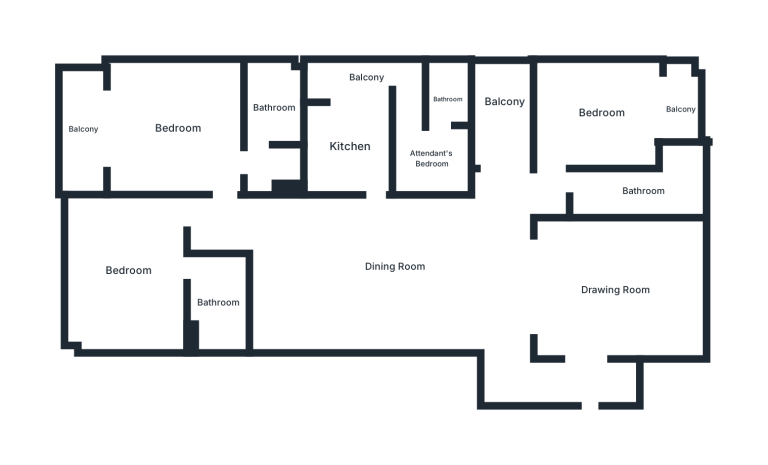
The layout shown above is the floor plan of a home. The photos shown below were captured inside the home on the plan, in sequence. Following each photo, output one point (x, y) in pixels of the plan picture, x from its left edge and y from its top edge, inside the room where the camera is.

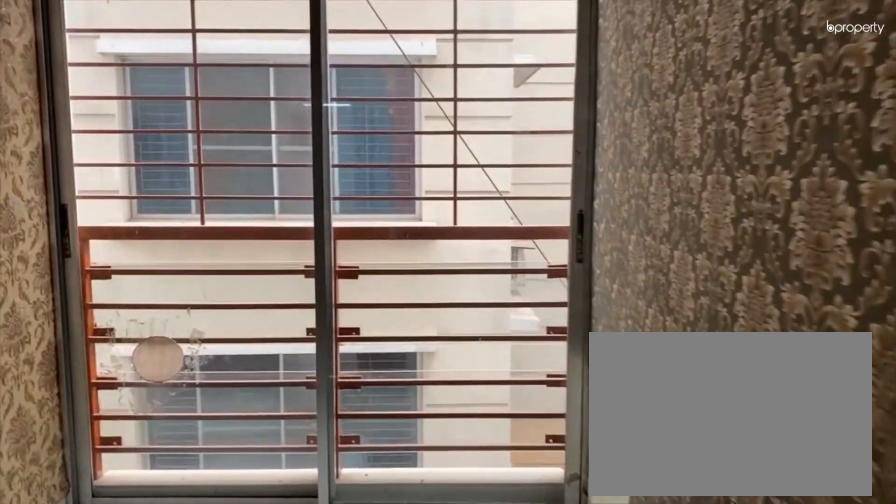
(505, 100)
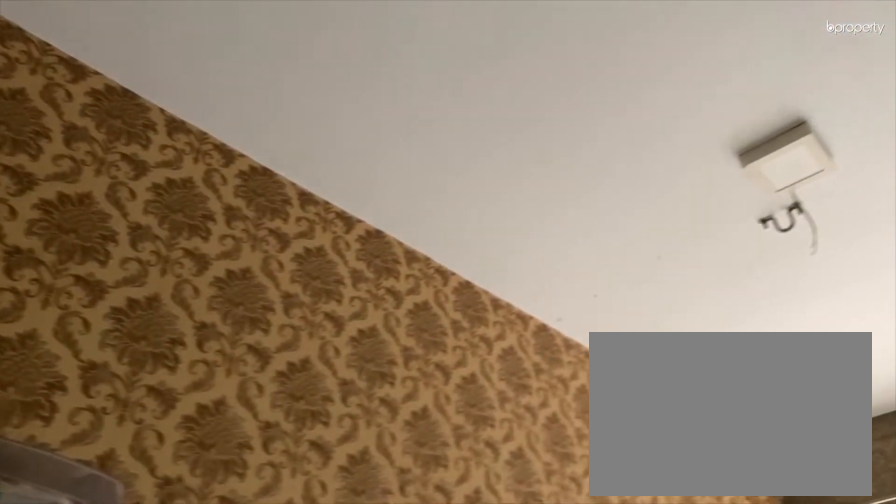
(505, 100)
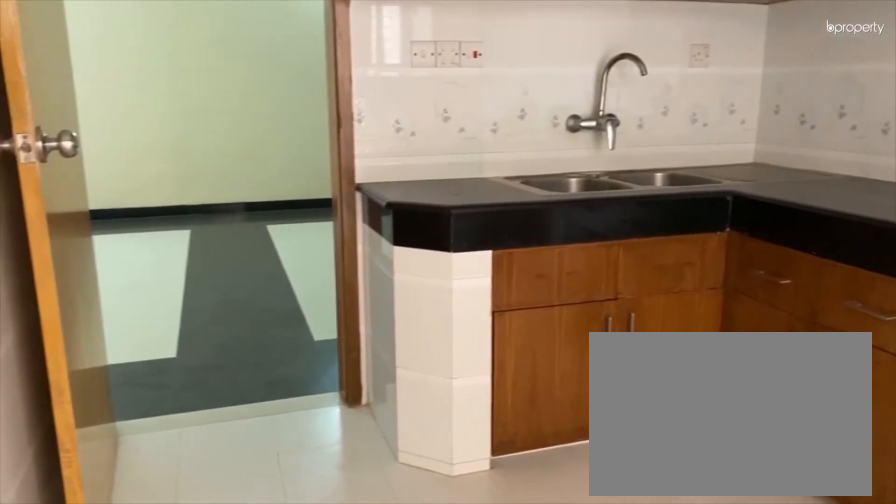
(348, 147)
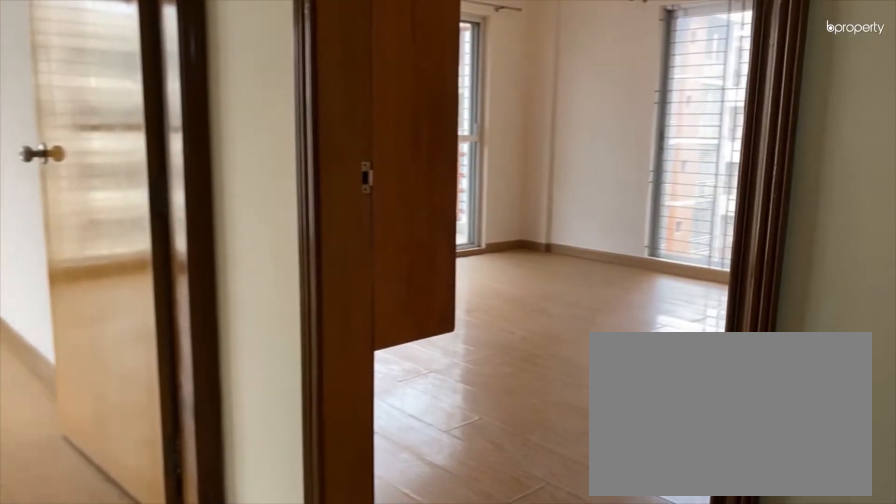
(237, 212)
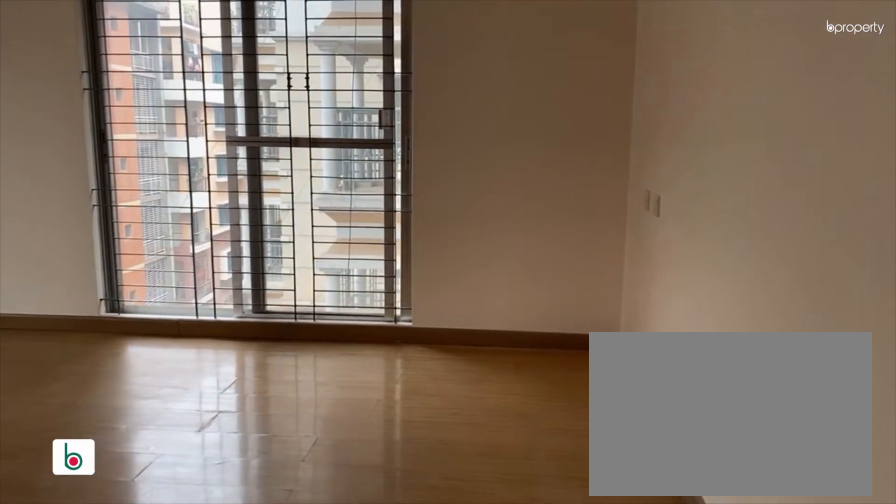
(178, 127)
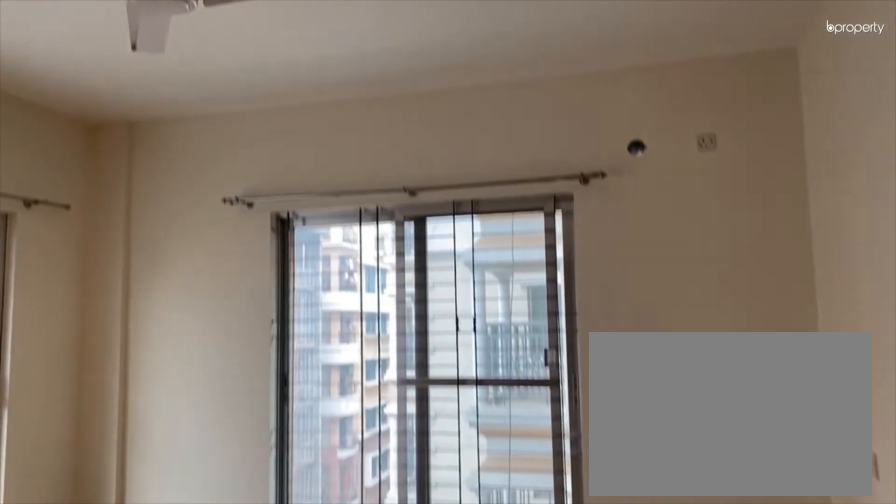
(177, 127)
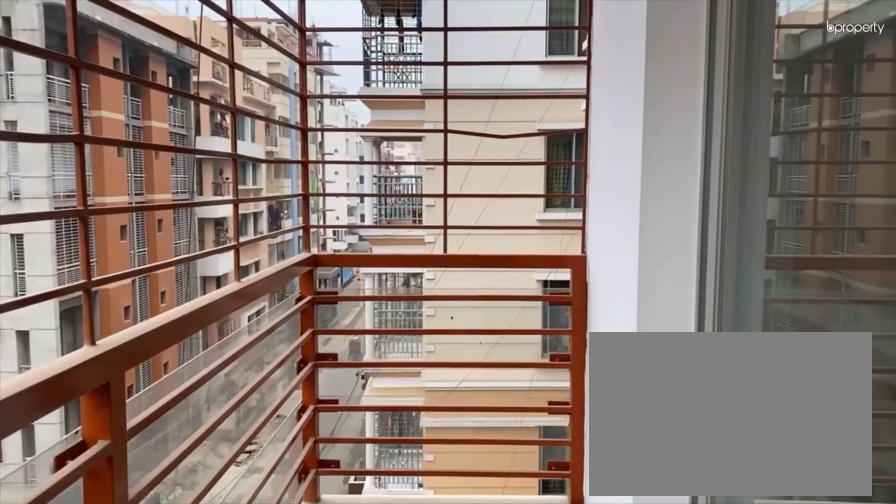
(82, 127)
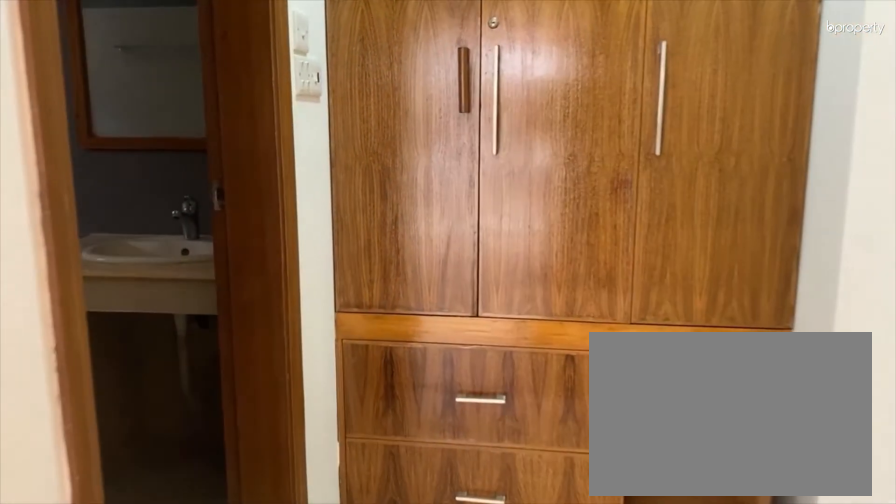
(256, 149)
